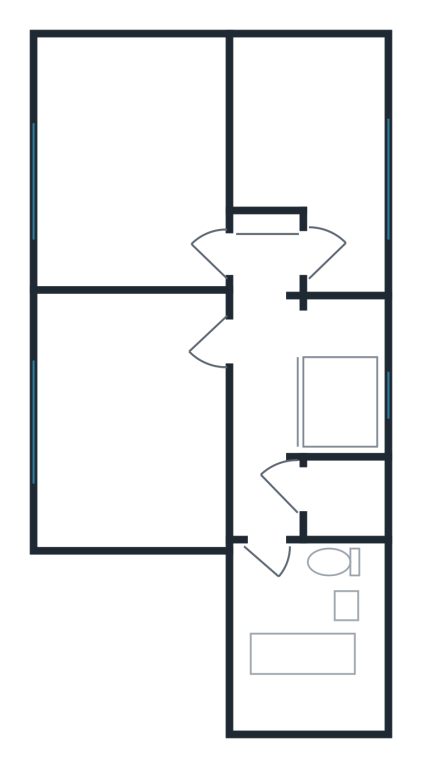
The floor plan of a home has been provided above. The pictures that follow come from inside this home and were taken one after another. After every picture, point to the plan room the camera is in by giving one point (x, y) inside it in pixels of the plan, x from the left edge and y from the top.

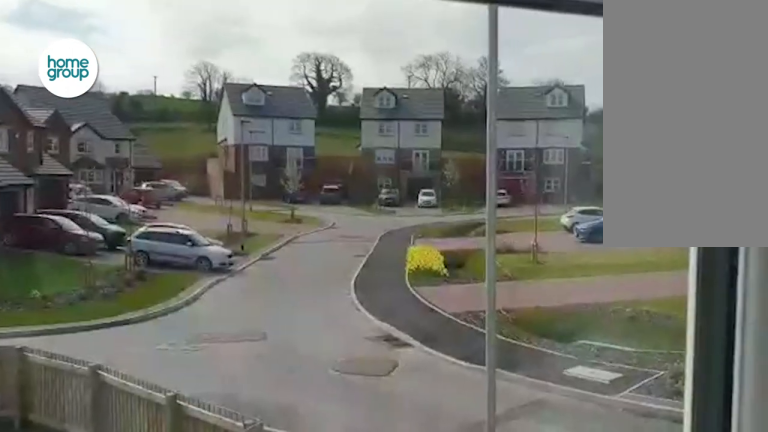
(301, 392)
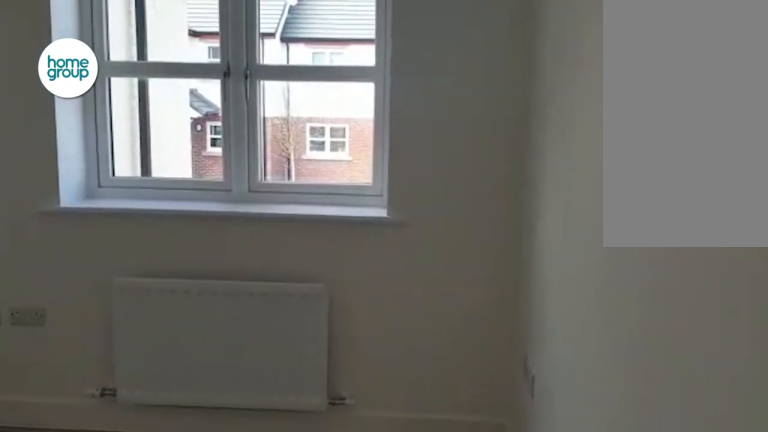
(134, 415)
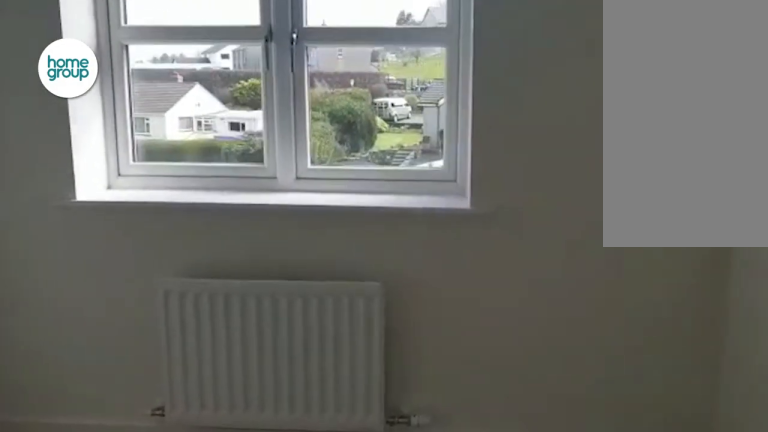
(138, 189)
